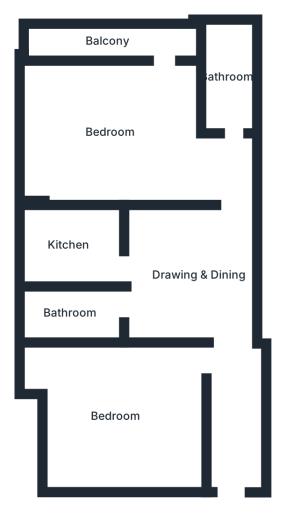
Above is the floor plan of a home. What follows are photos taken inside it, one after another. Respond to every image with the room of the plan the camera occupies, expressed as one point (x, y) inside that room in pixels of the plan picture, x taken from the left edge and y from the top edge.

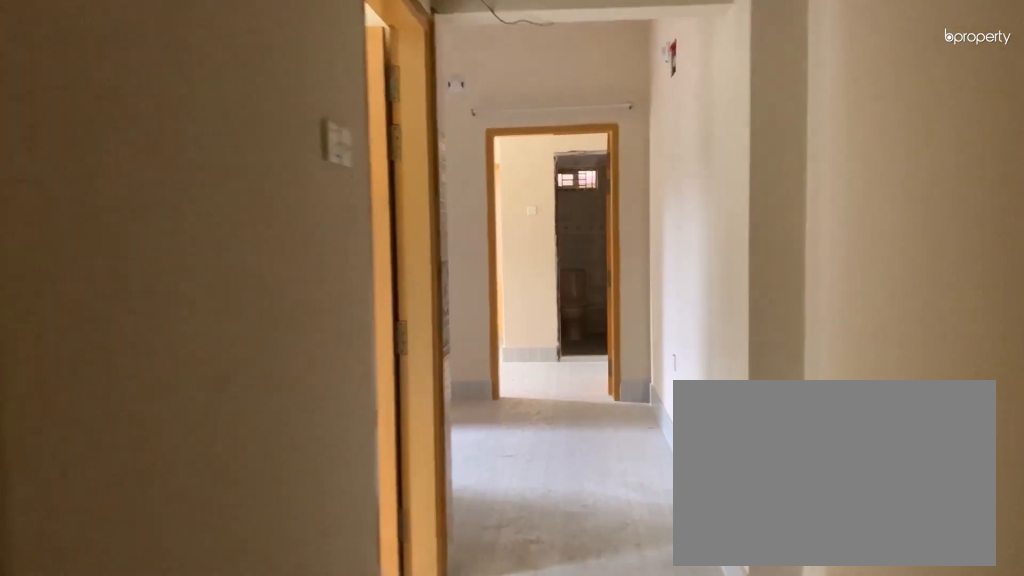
(234, 442)
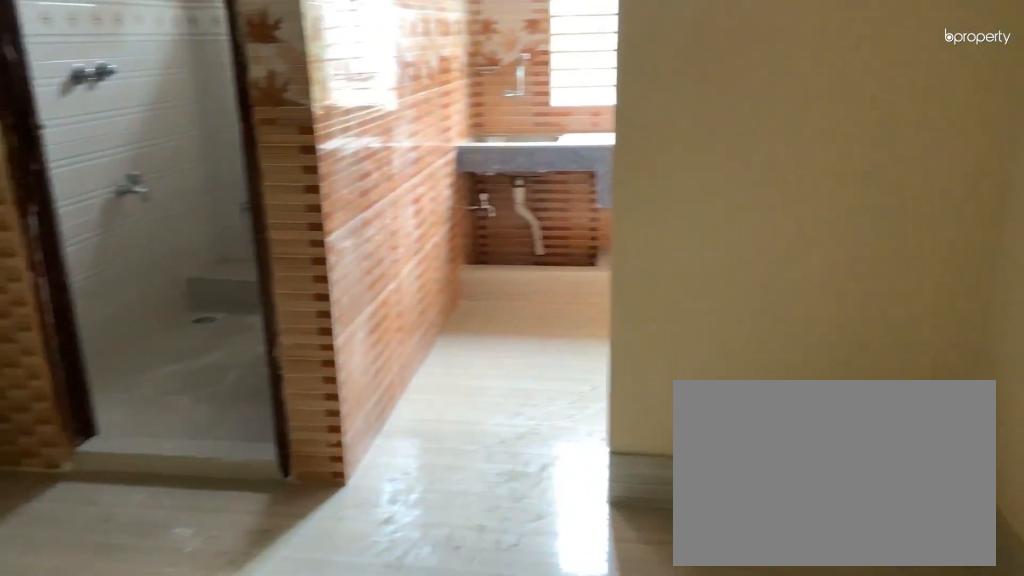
(169, 256)
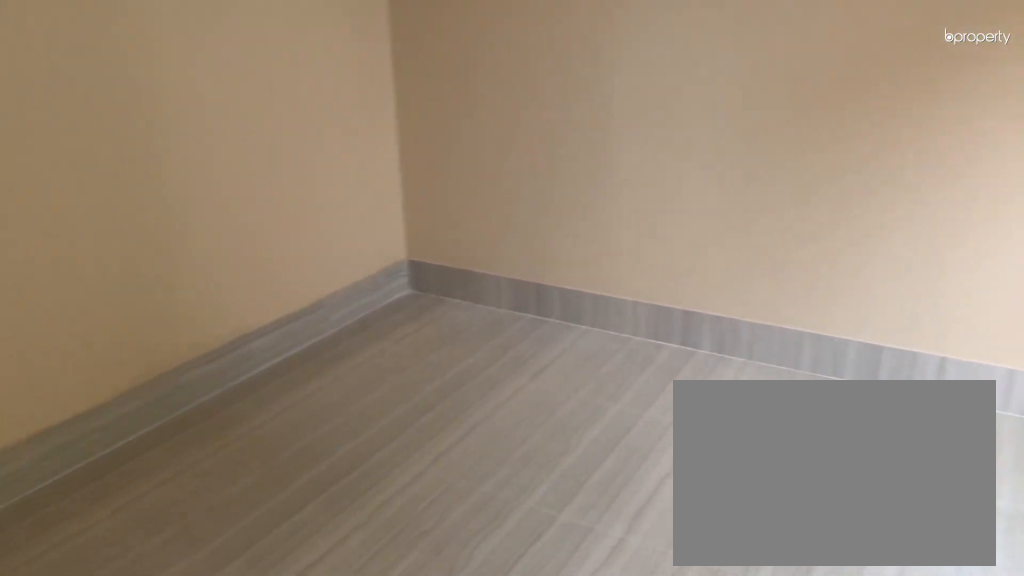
(127, 421)
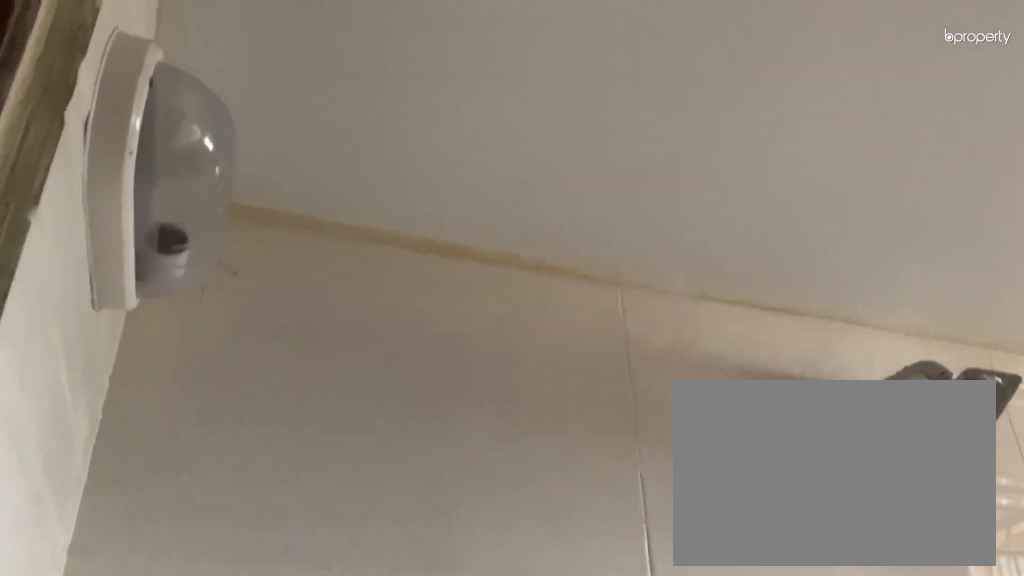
(72, 318)
